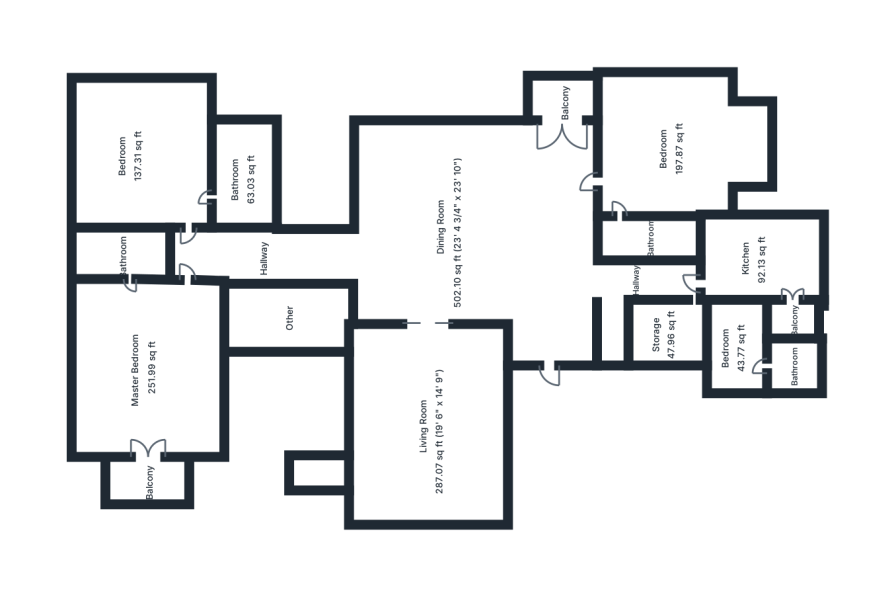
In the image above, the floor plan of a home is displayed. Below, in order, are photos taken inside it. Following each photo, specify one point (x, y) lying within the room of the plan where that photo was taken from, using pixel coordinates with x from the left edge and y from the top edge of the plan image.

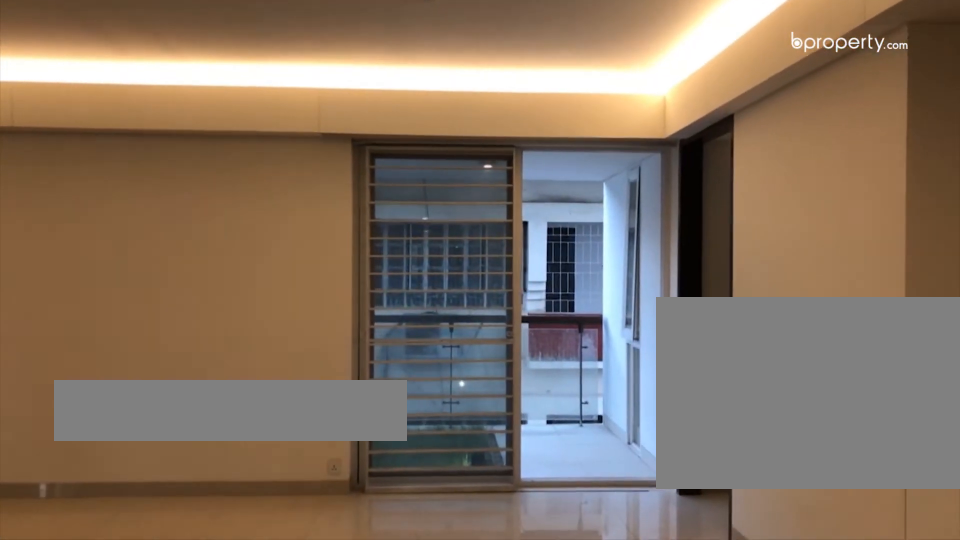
(510, 242)
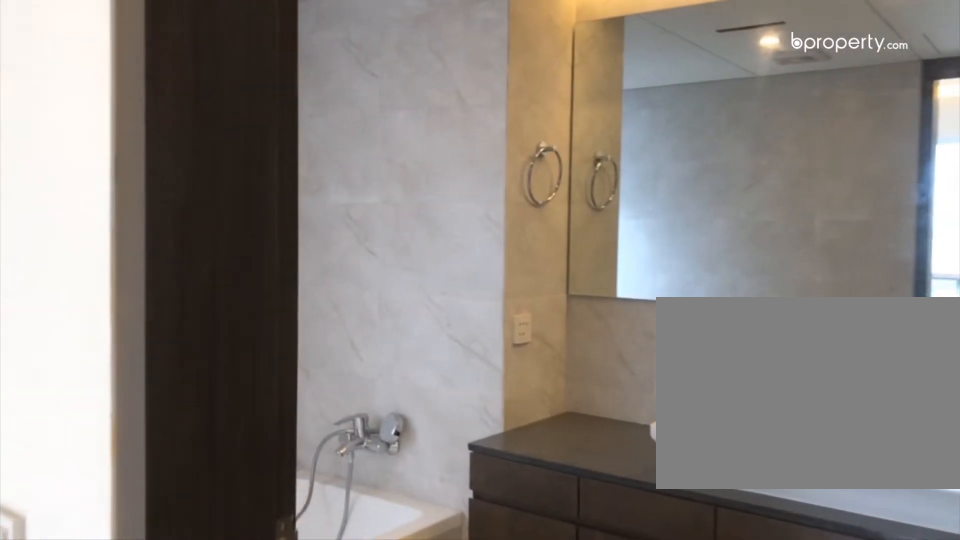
(124, 265)
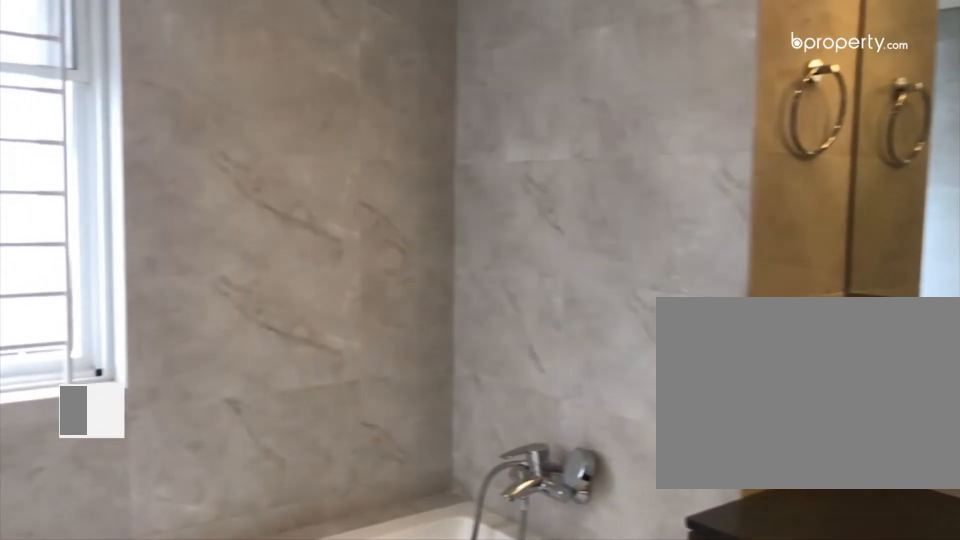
(124, 265)
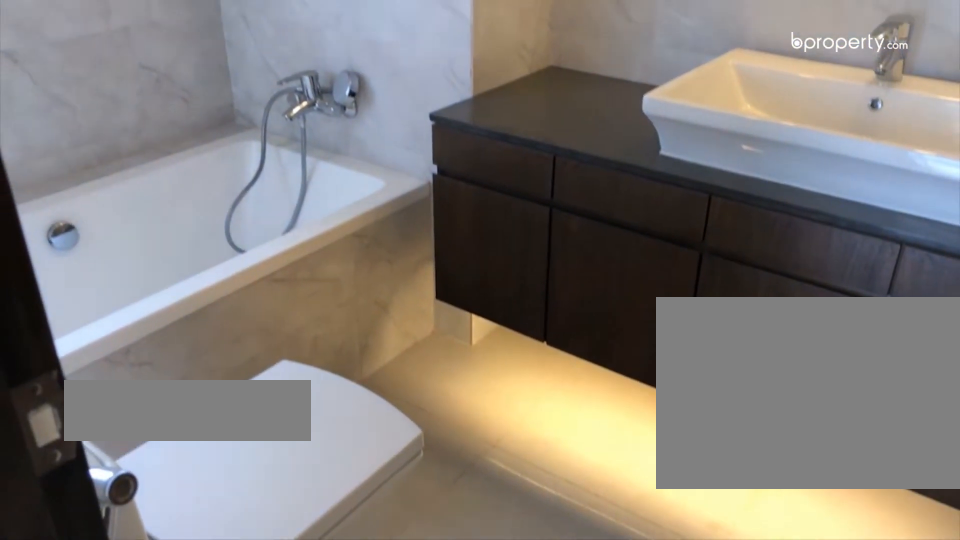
(125, 265)
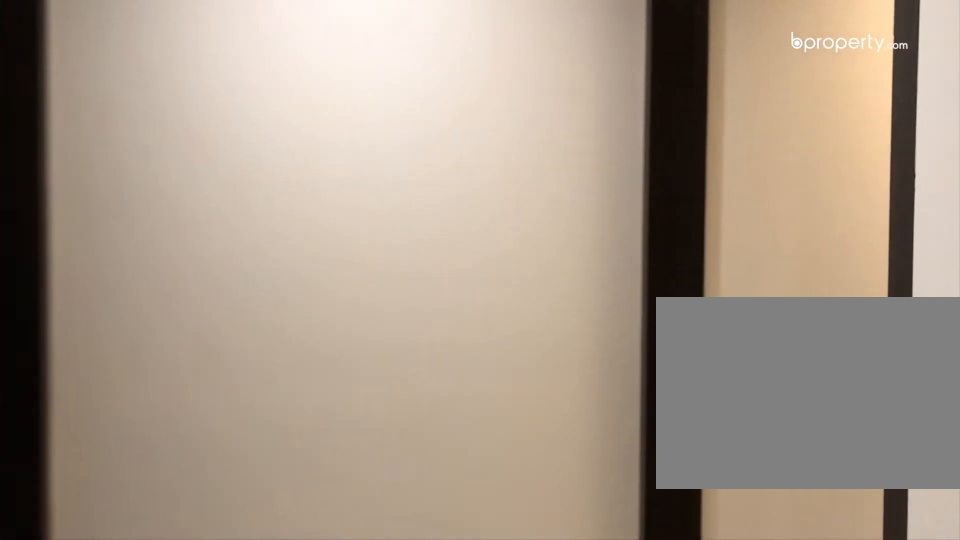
(149, 158)
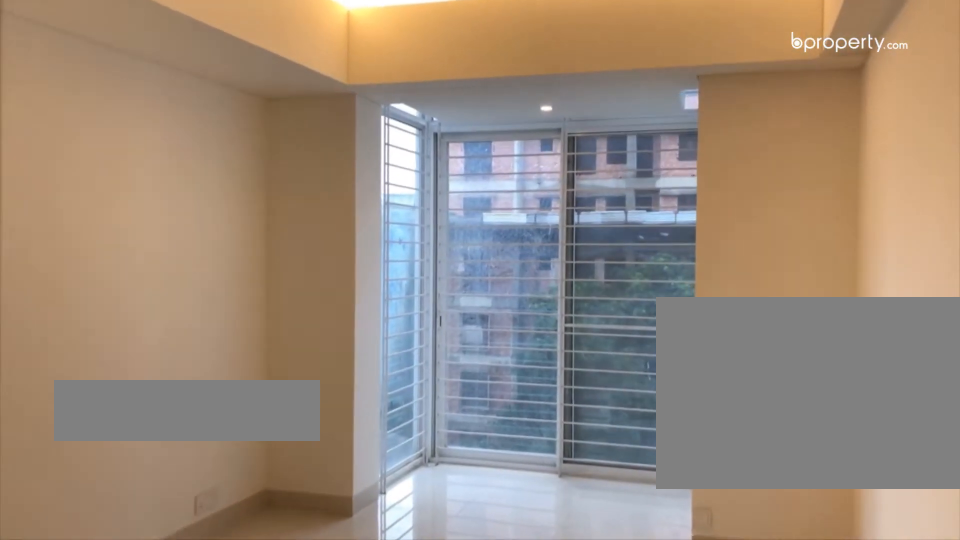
(644, 156)
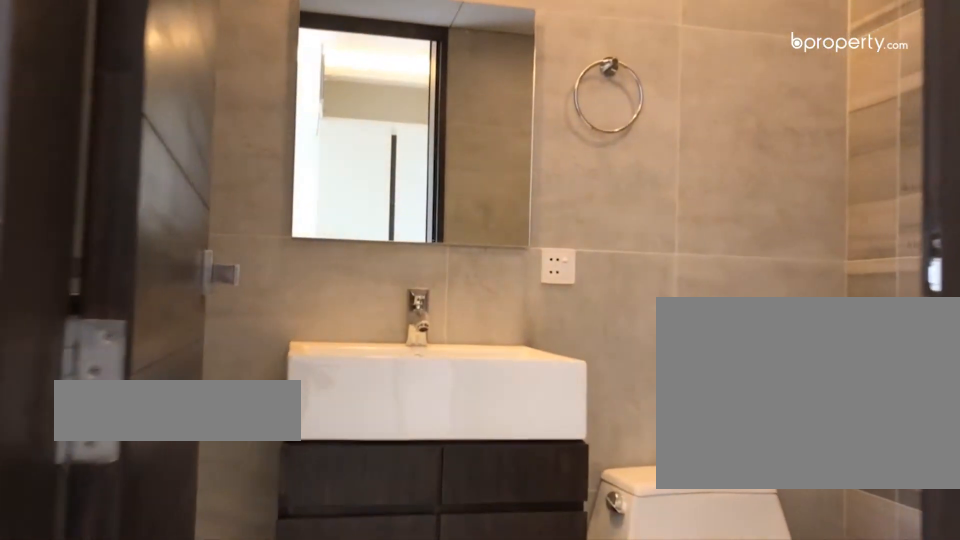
(635, 241)
